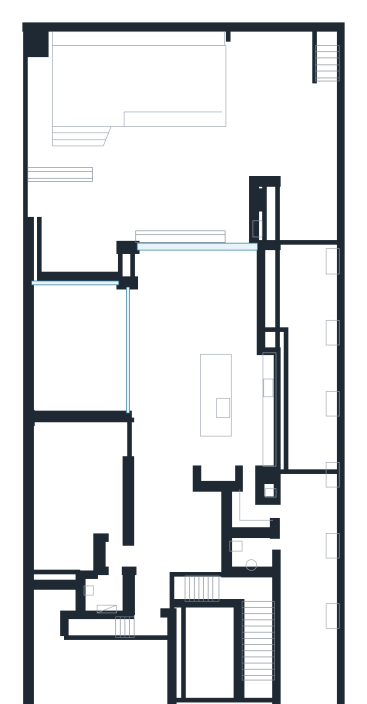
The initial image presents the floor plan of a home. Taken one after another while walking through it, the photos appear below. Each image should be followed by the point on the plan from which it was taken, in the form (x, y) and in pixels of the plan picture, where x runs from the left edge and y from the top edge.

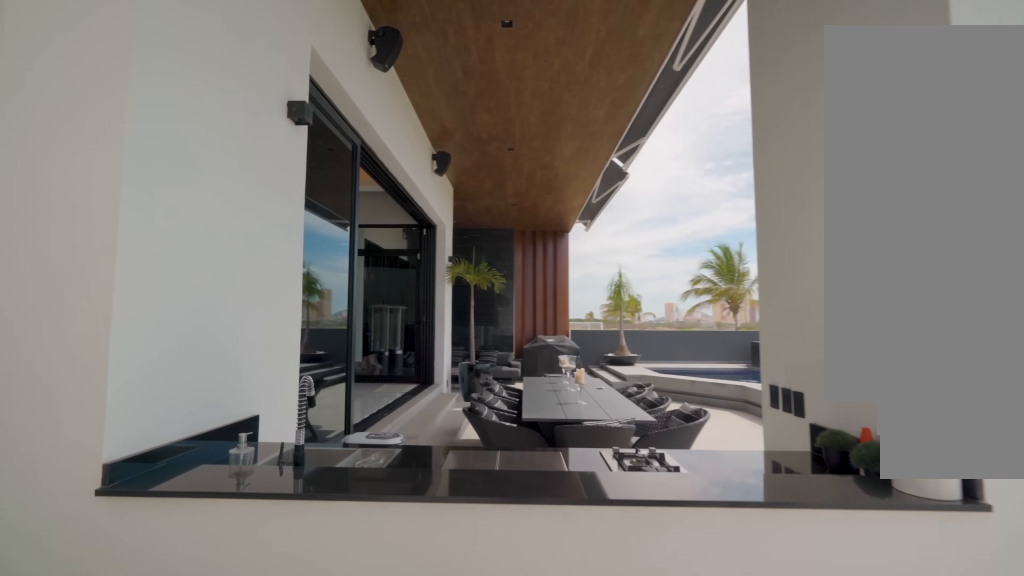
(301, 198)
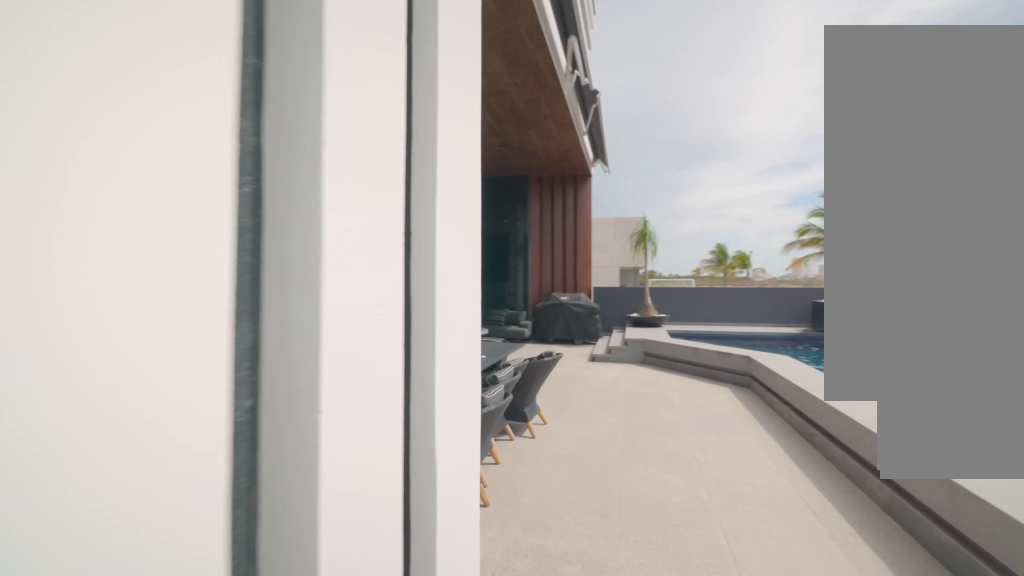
(291, 170)
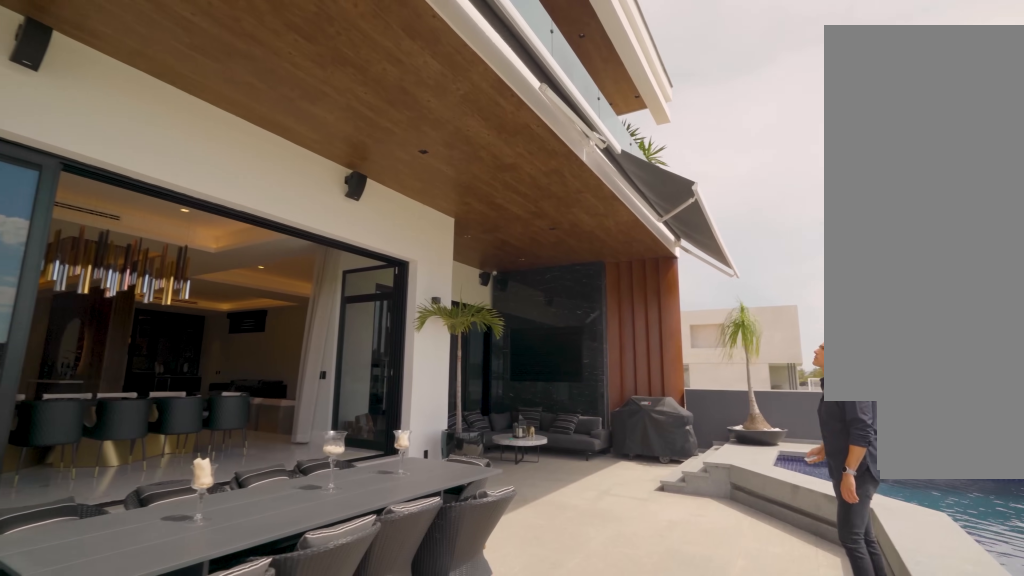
(240, 181)
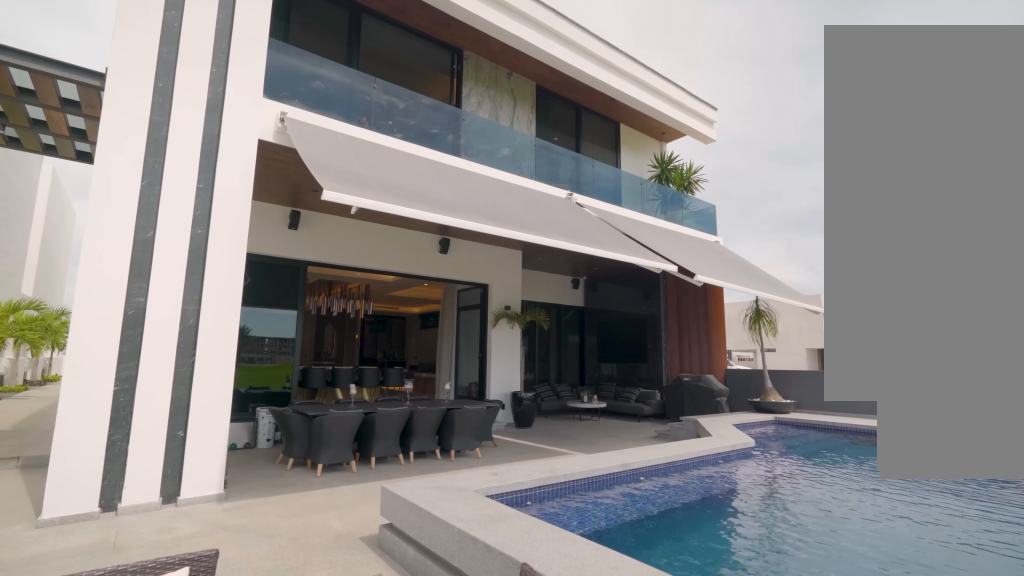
(255, 119)
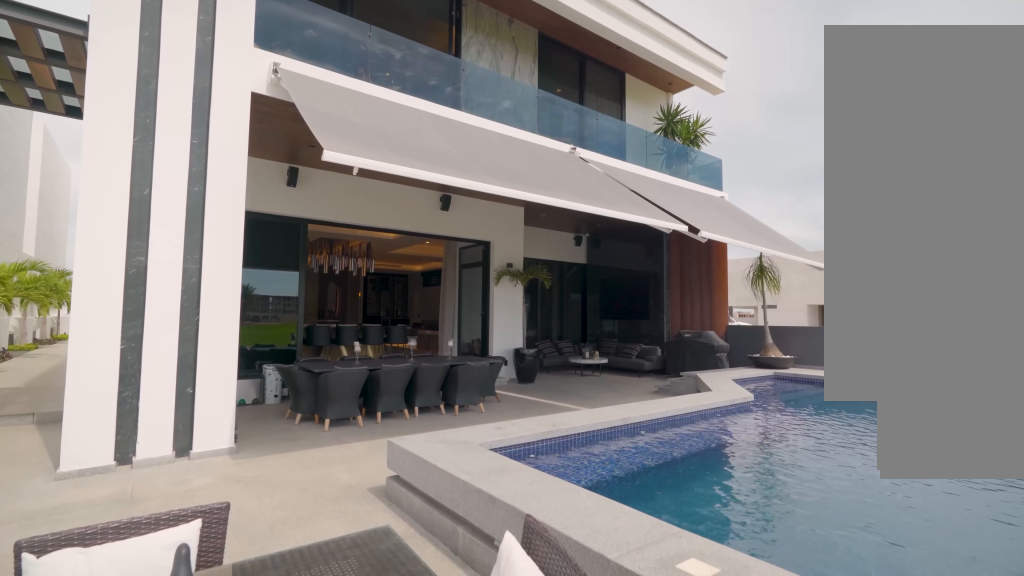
(255, 119)
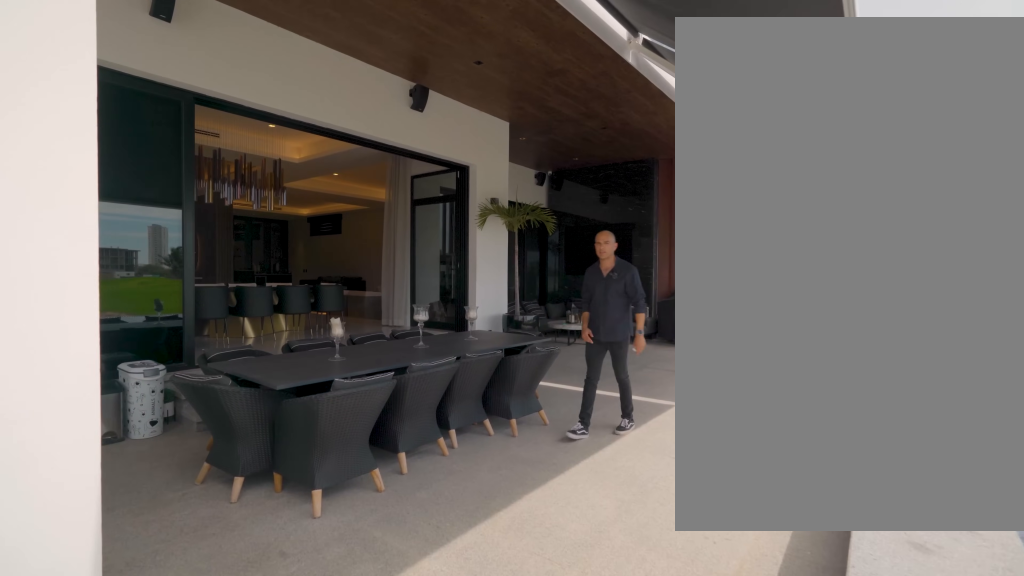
(255, 119)
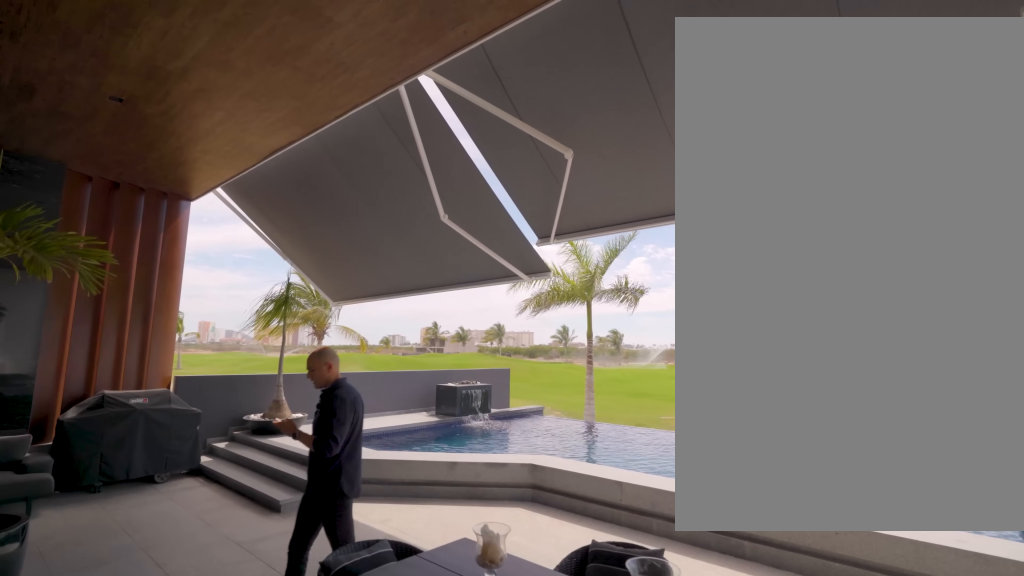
(194, 230)
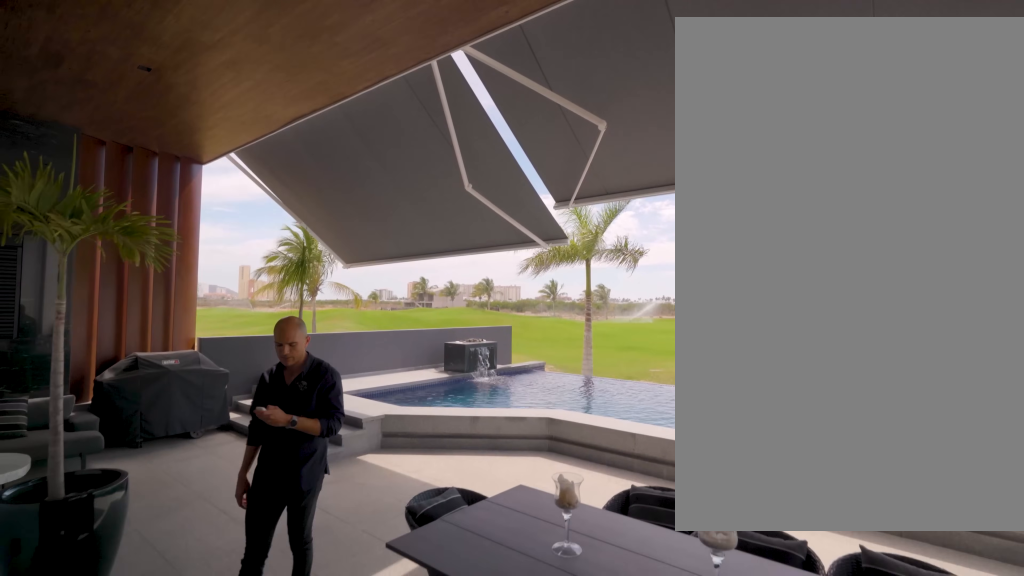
(183, 237)
